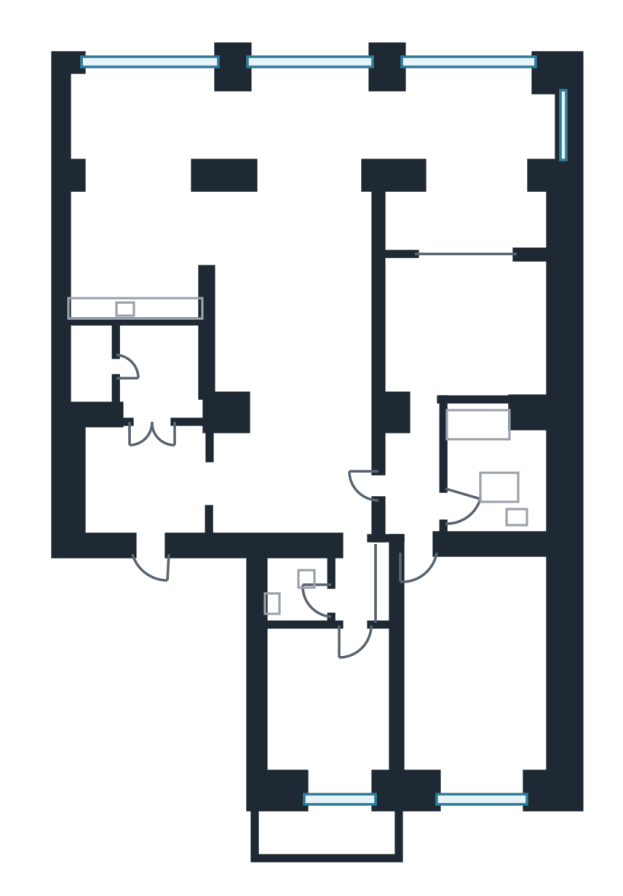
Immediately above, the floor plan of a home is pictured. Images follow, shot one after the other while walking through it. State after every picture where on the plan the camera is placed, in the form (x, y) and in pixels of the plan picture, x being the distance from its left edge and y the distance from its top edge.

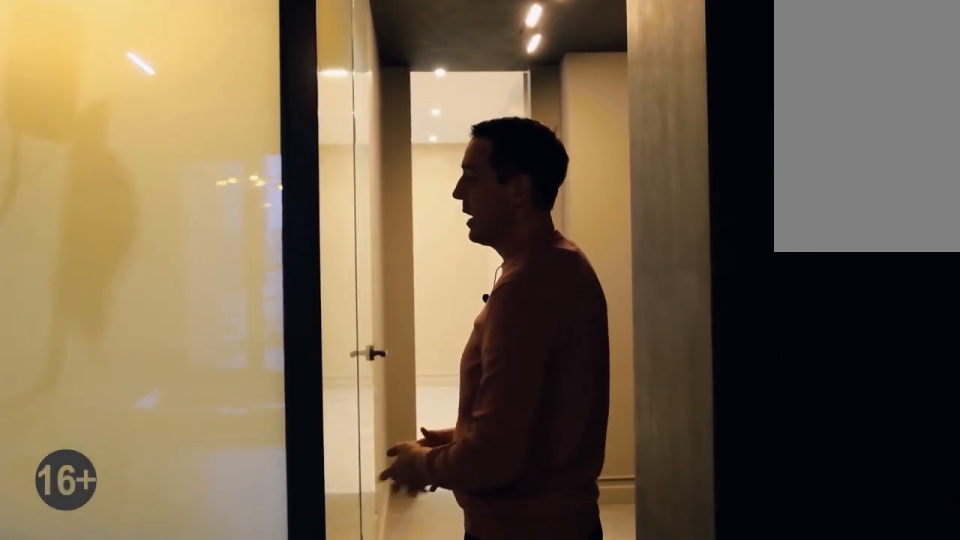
(421, 352)
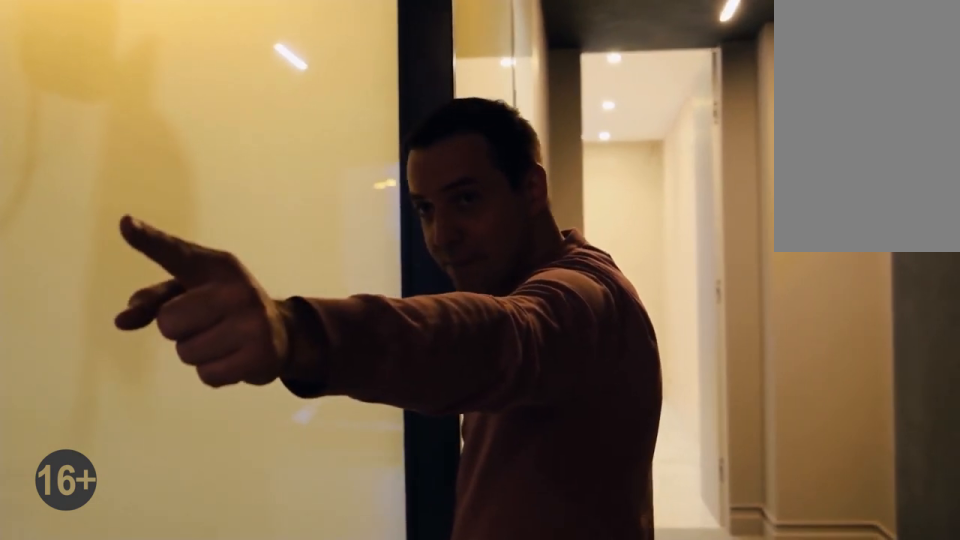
(421, 352)
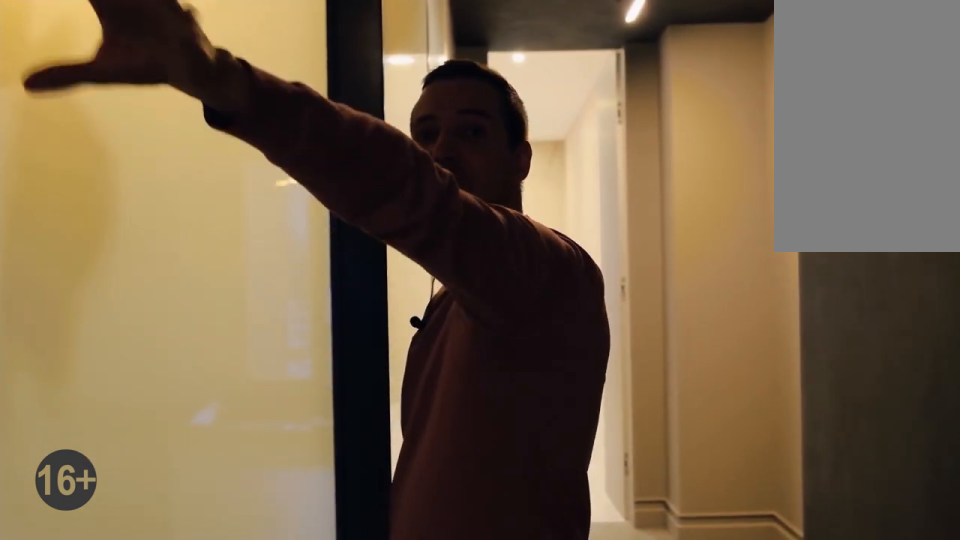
(421, 352)
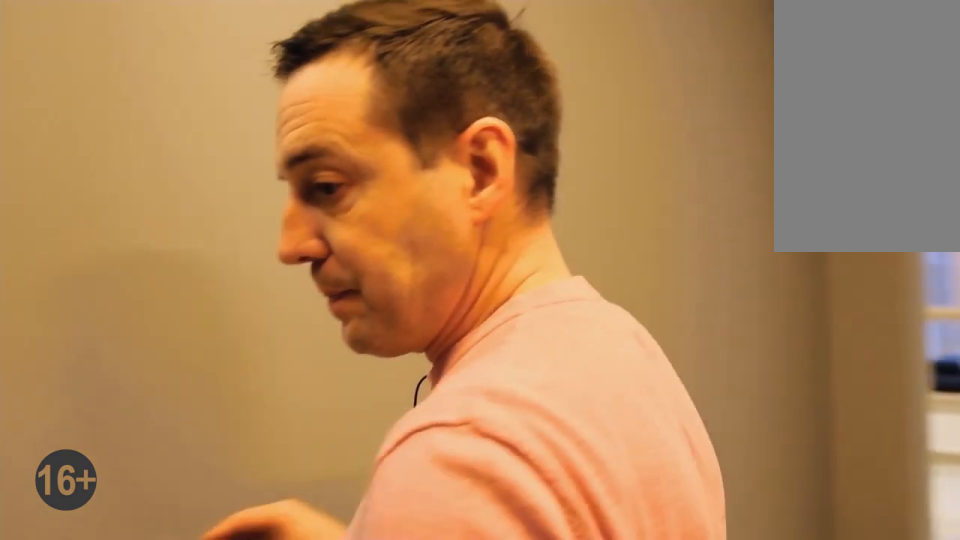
(421, 453)
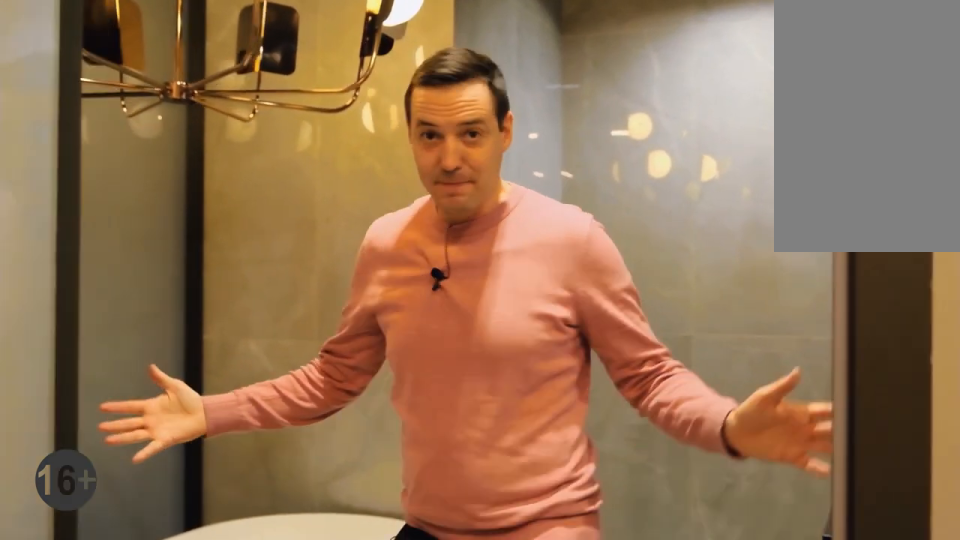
(459, 447)
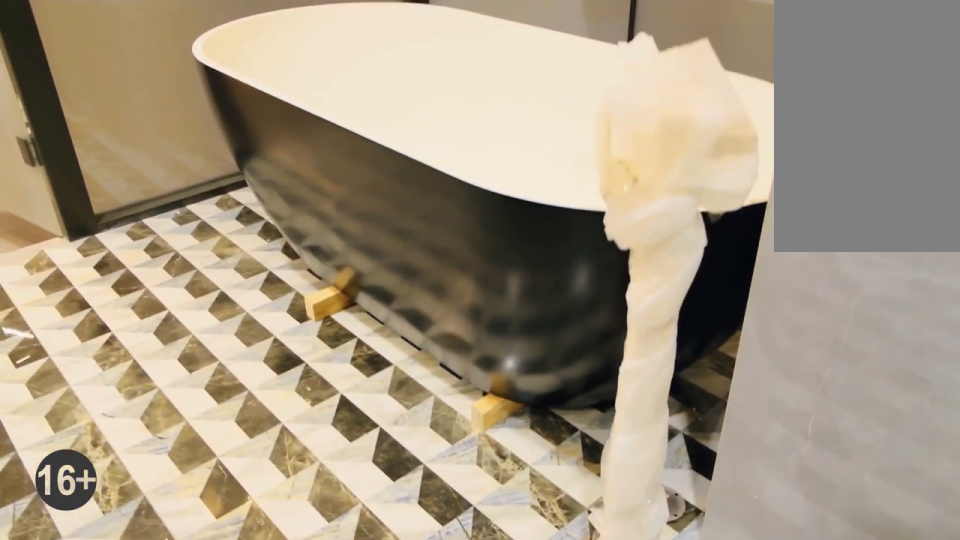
(484, 455)
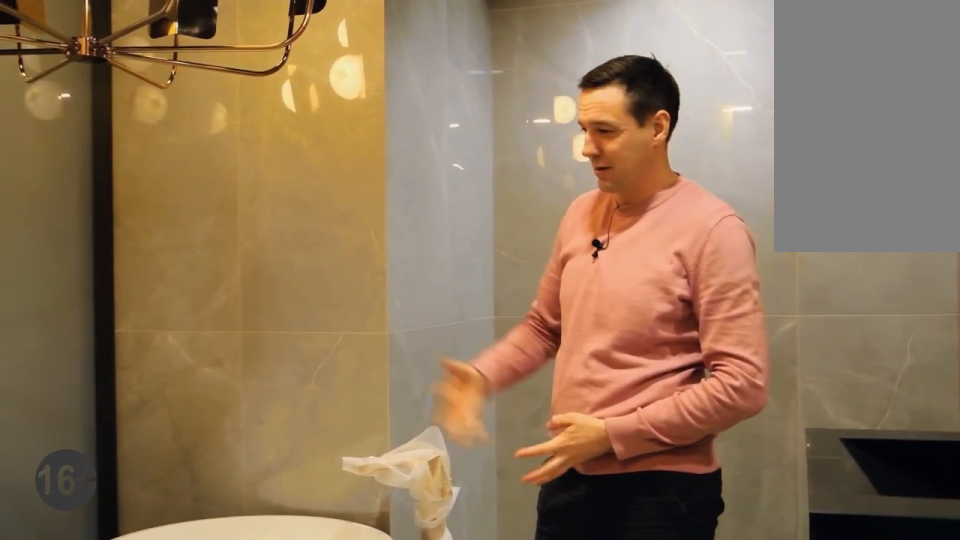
(483, 452)
